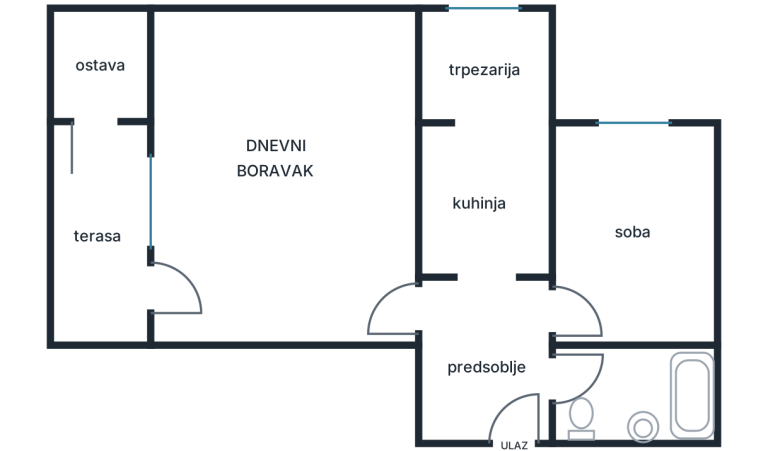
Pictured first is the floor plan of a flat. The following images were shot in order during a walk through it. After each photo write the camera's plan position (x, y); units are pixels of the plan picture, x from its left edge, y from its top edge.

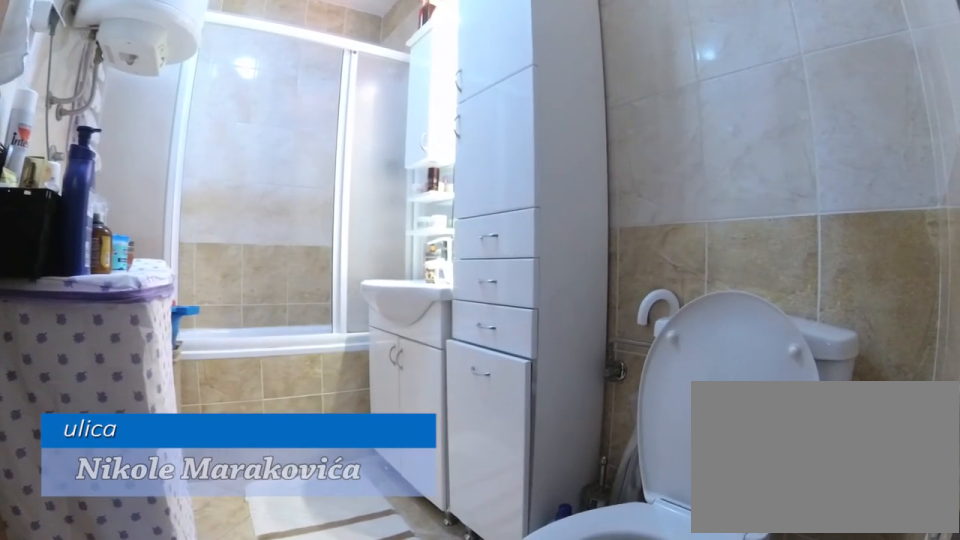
(547, 395)
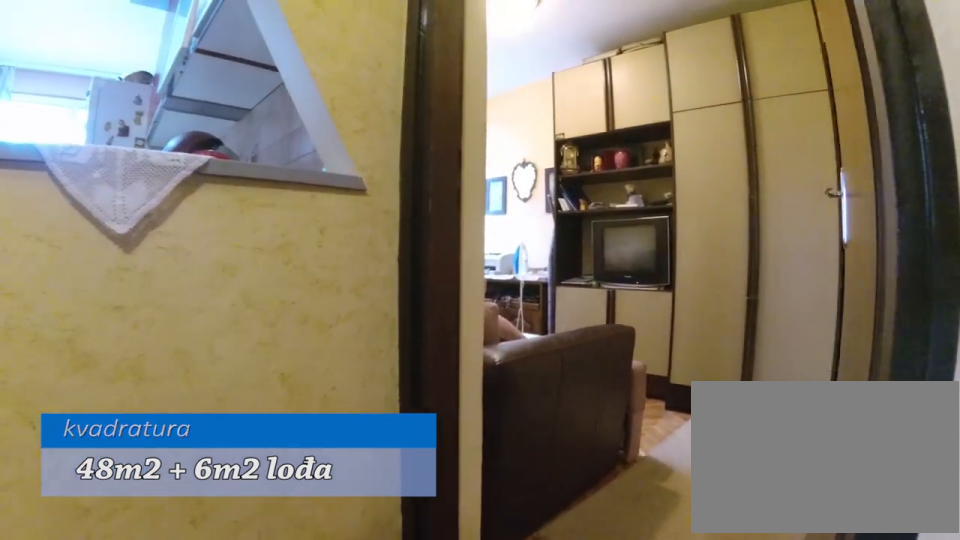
(509, 360)
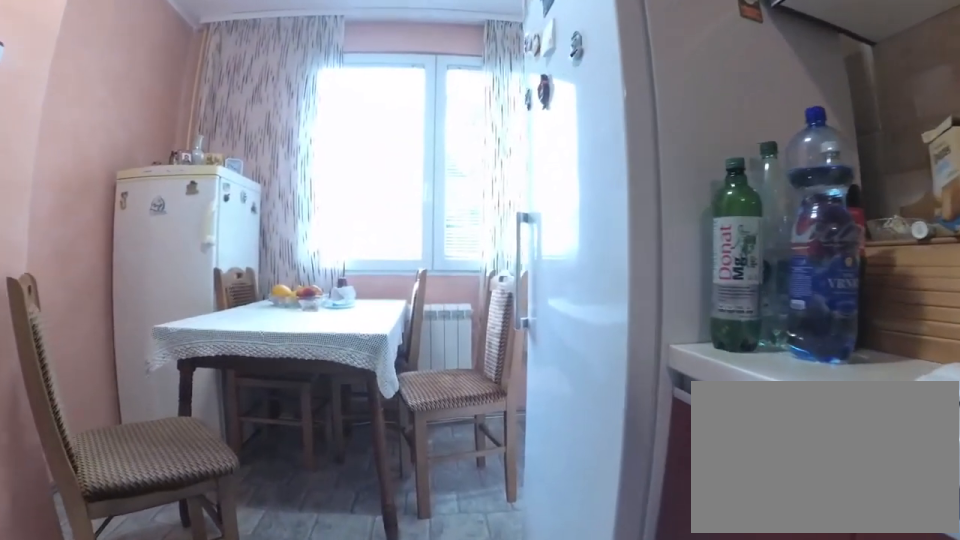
(498, 214)
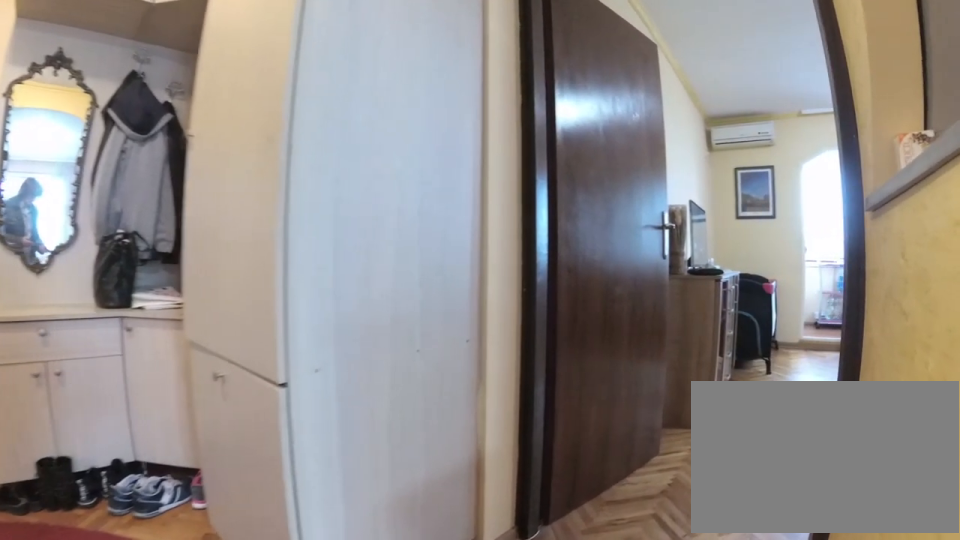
(484, 297)
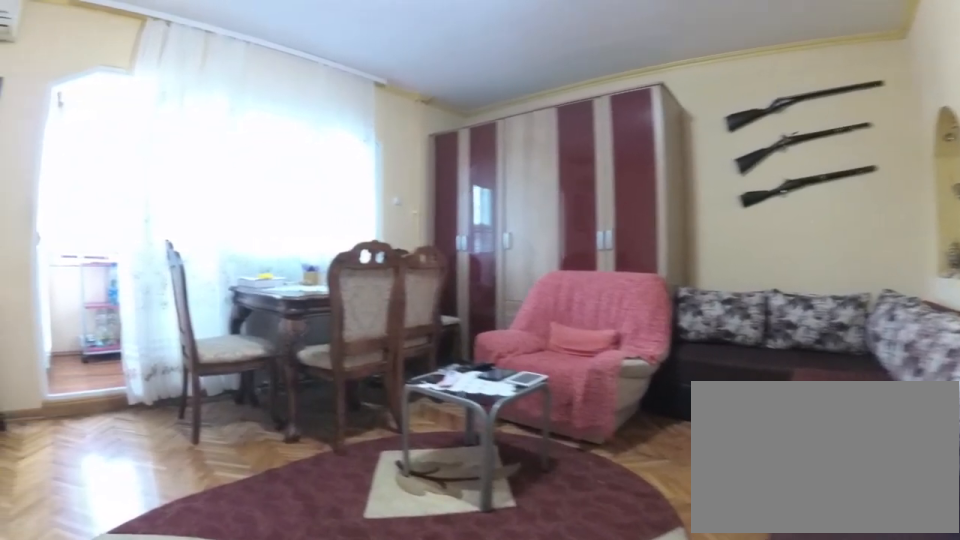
(386, 282)
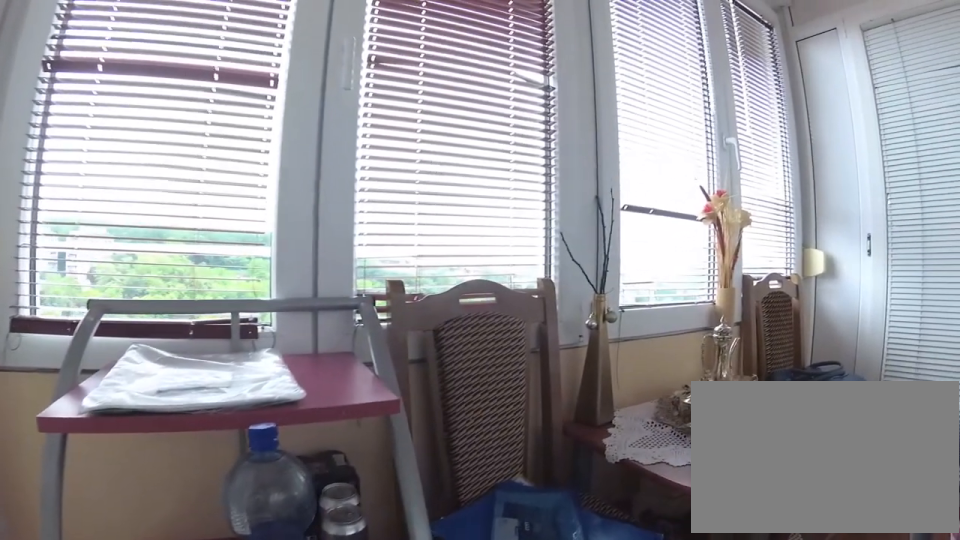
(125, 292)
